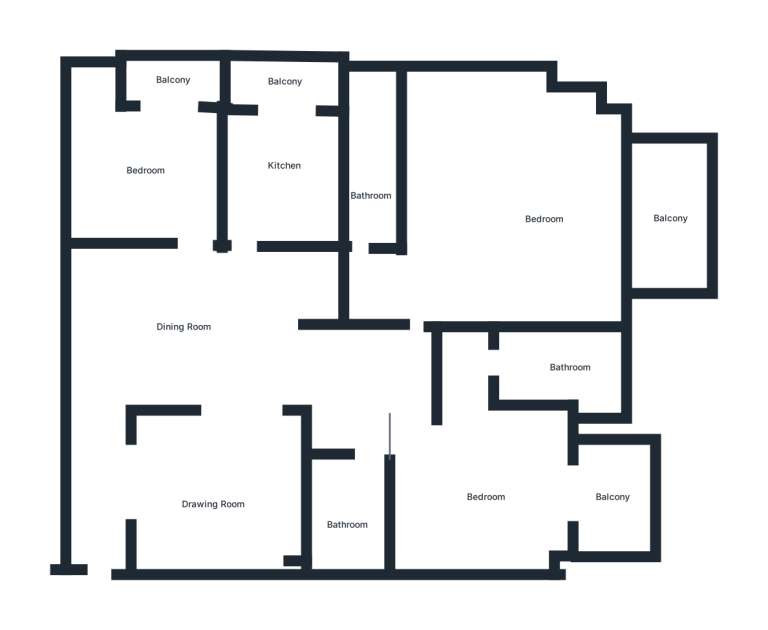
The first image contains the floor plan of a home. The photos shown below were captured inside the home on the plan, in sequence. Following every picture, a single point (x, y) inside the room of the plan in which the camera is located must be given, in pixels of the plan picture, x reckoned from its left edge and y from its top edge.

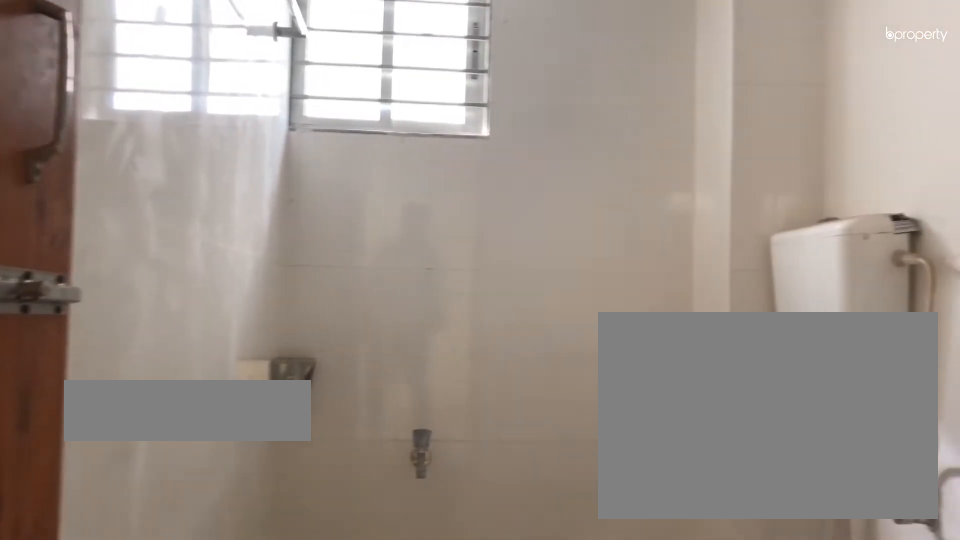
(348, 512)
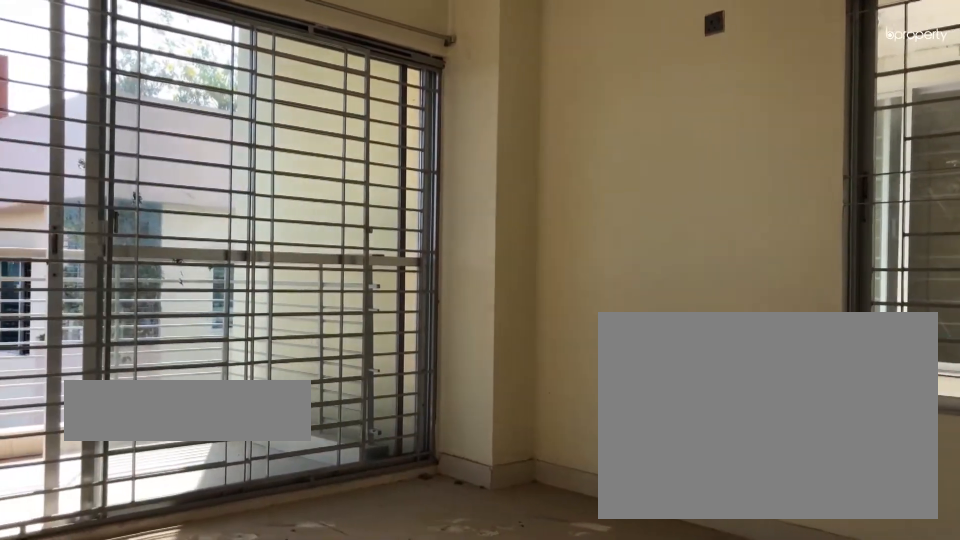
(491, 475)
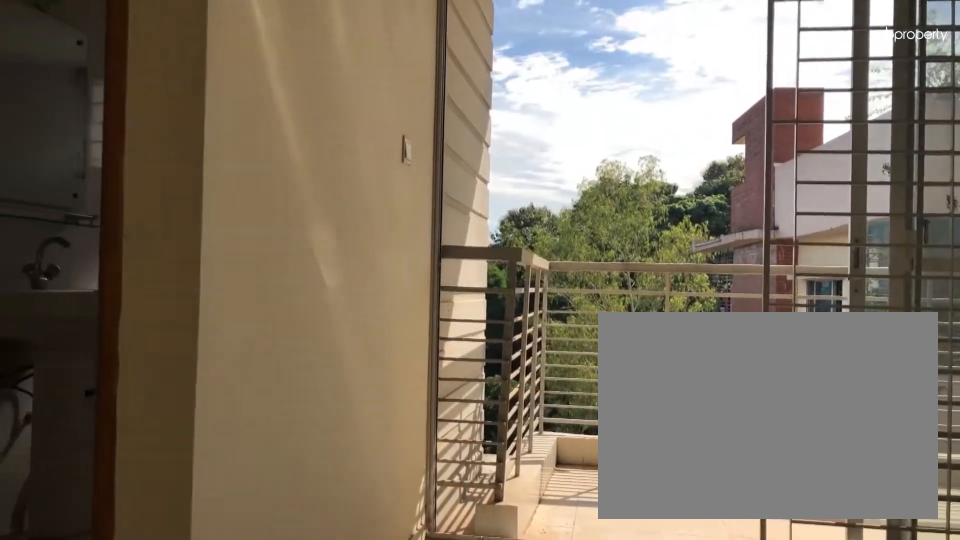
(491, 475)
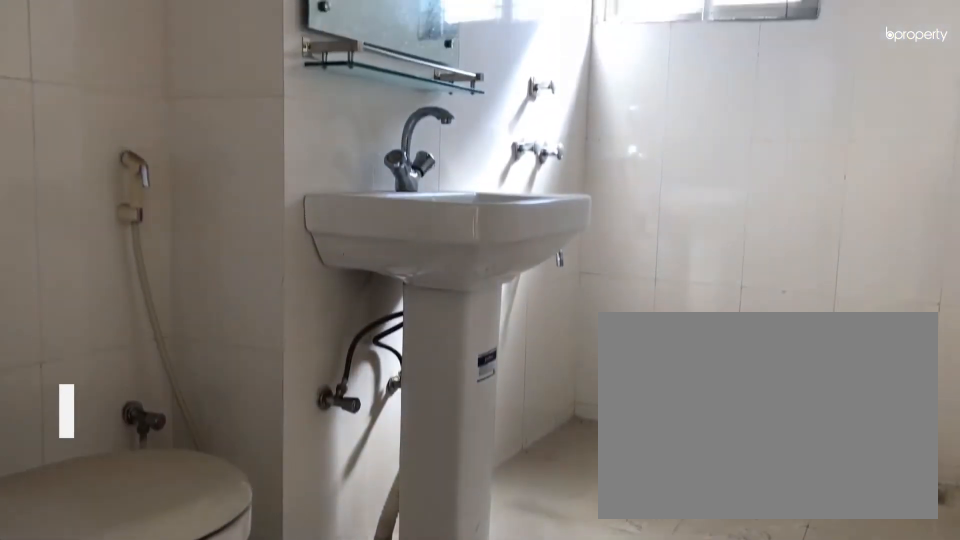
(568, 373)
